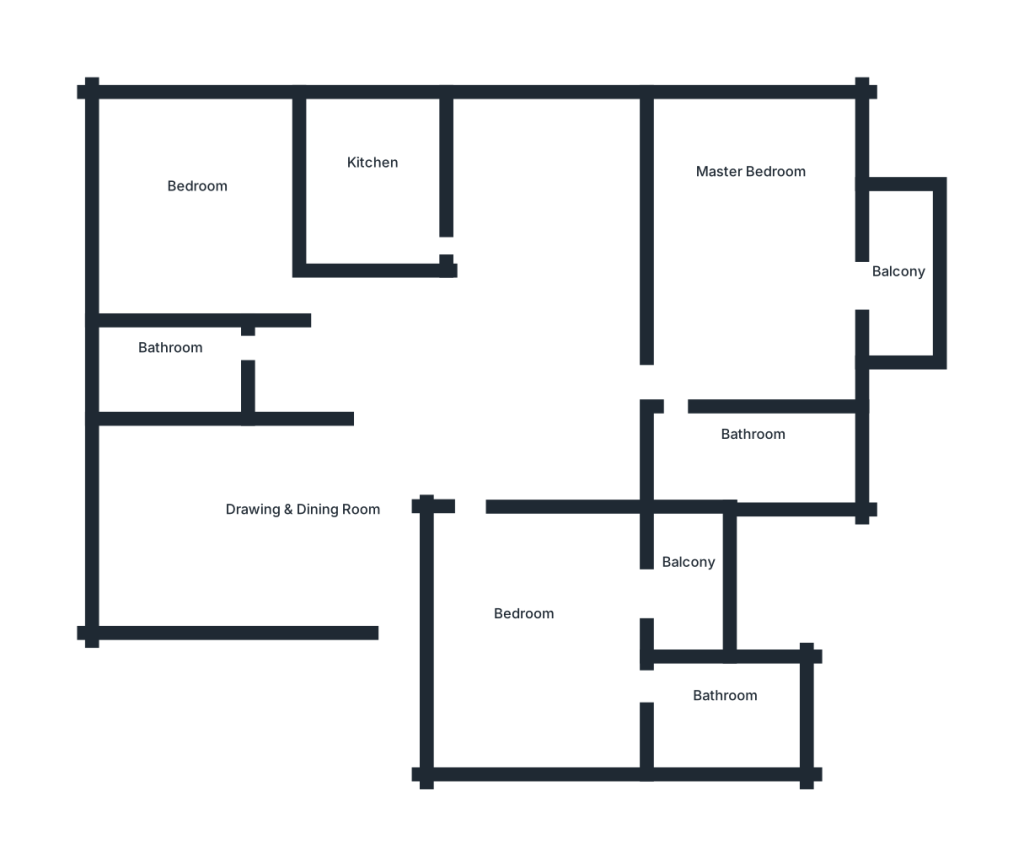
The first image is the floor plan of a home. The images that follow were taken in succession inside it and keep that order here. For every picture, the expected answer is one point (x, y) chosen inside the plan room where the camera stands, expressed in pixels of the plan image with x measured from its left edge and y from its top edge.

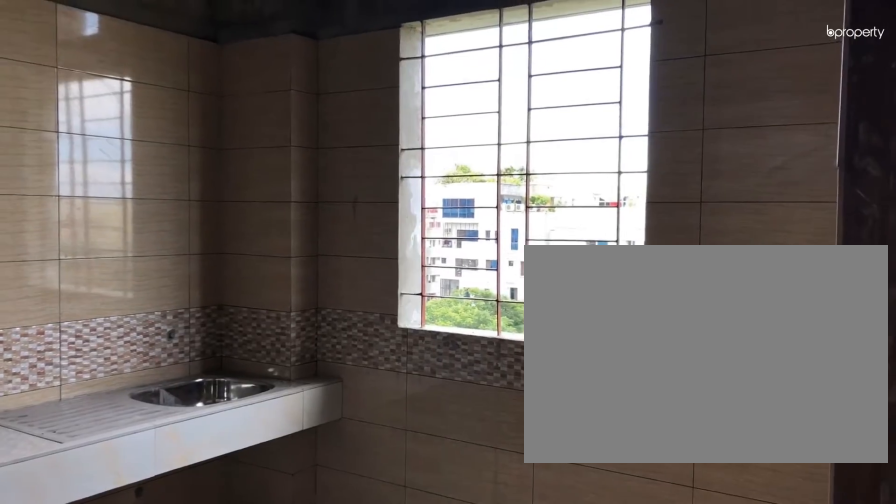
(377, 197)
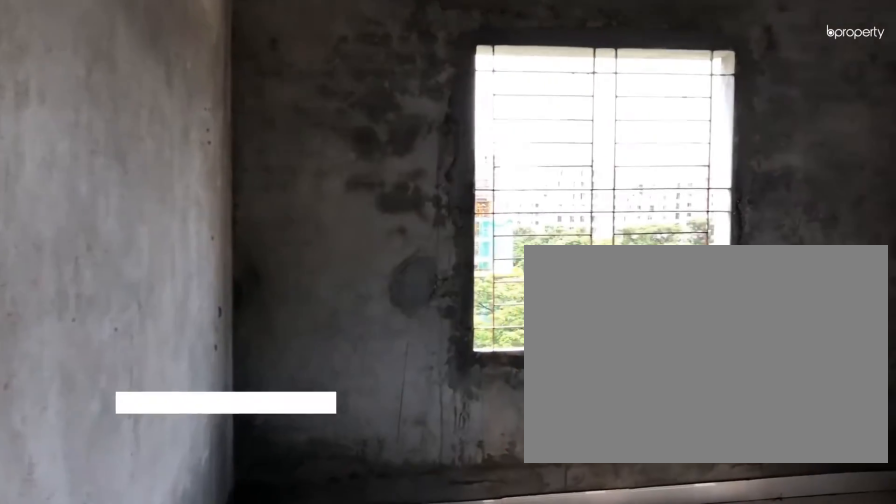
(199, 212)
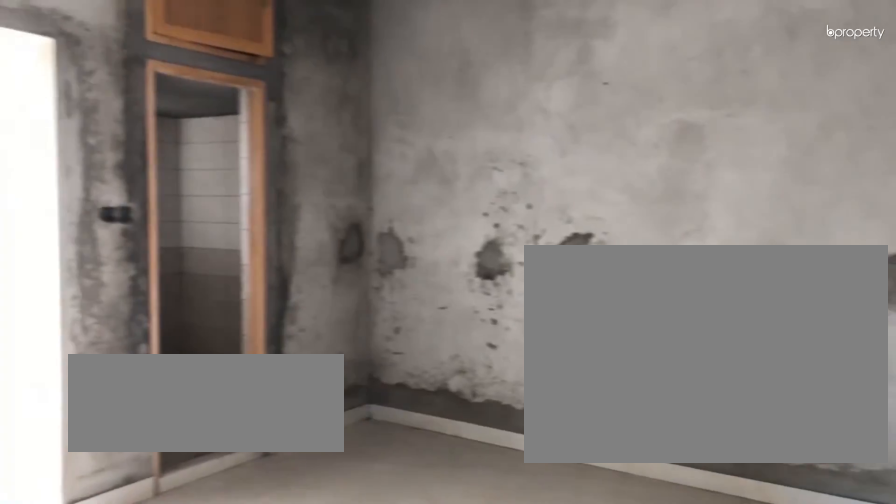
(508, 632)
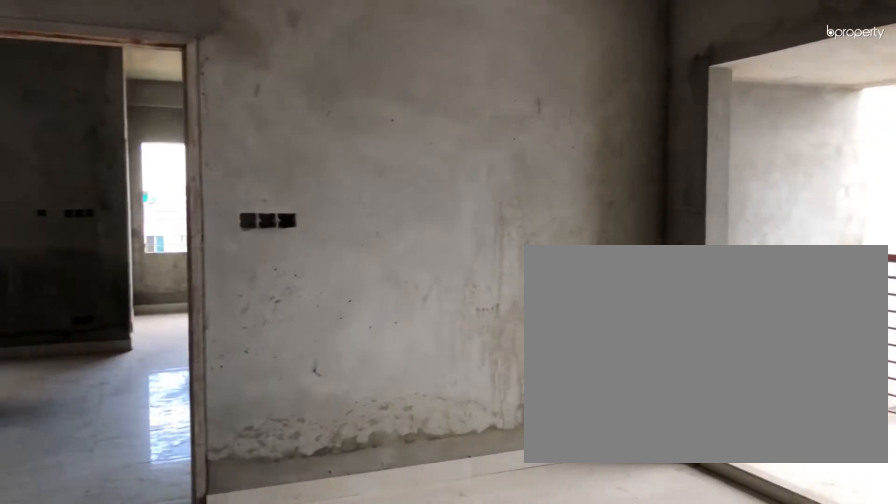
(509, 634)
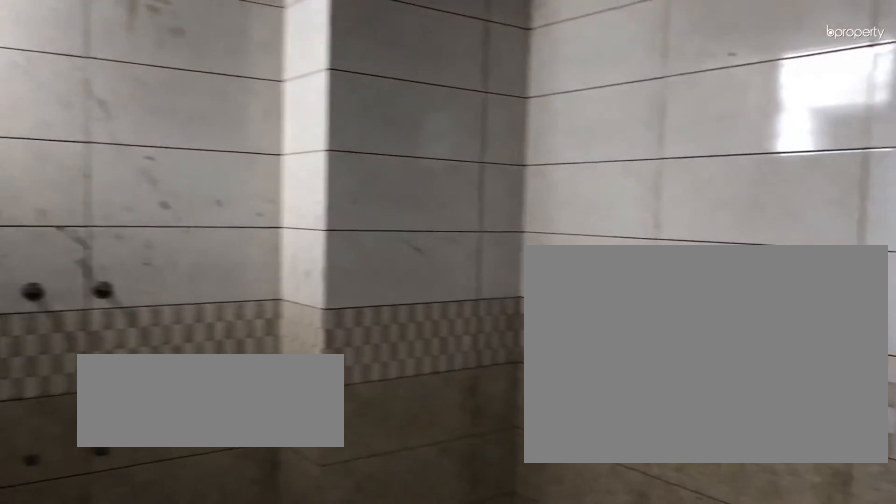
(723, 721)
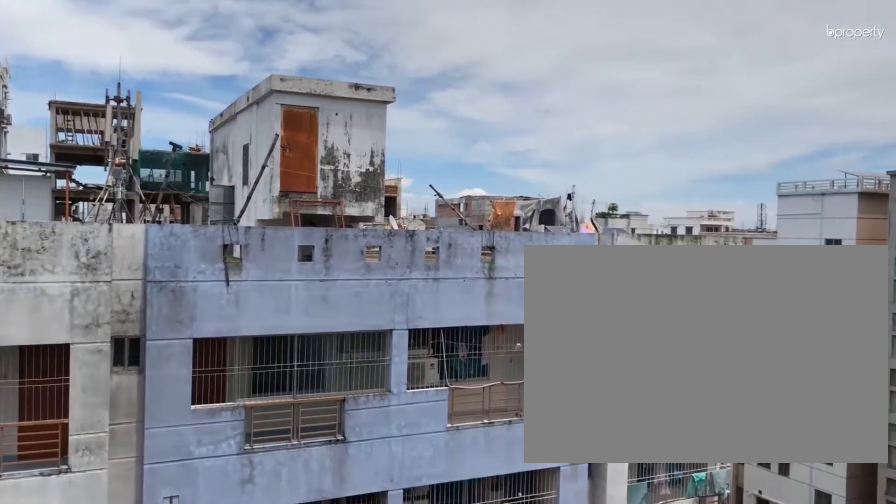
(684, 589)
